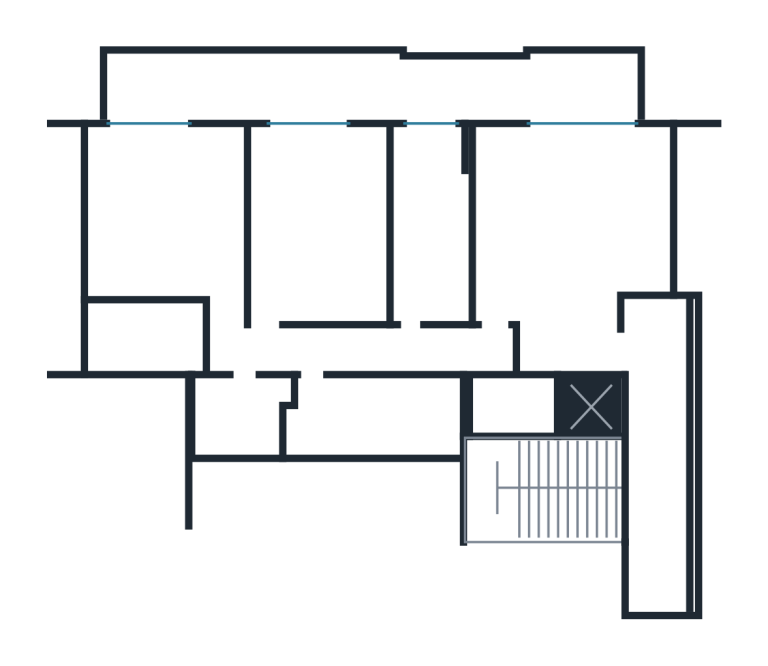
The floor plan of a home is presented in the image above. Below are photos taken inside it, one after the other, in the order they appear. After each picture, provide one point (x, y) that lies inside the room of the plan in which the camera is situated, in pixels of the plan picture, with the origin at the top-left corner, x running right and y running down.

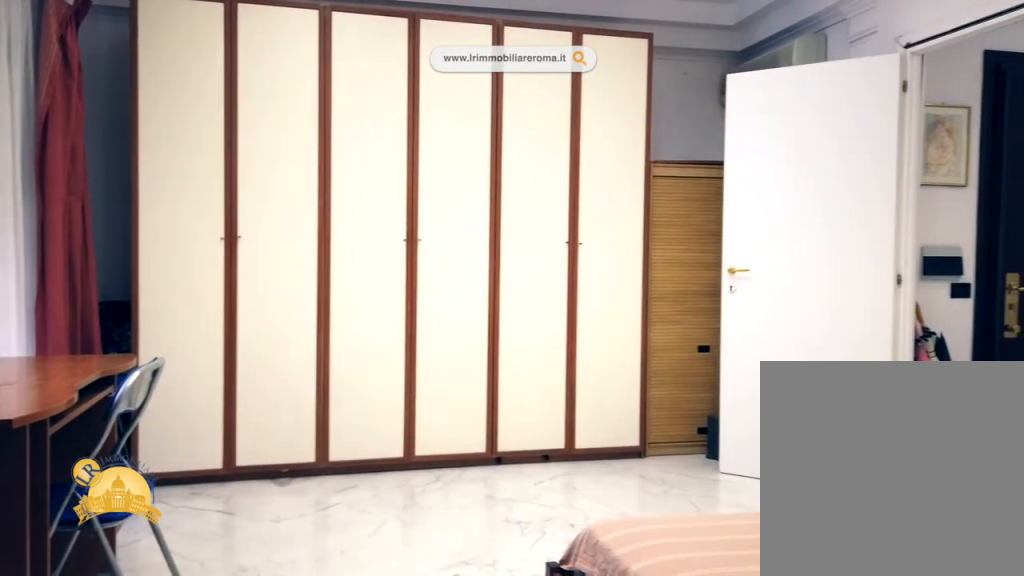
(572, 230)
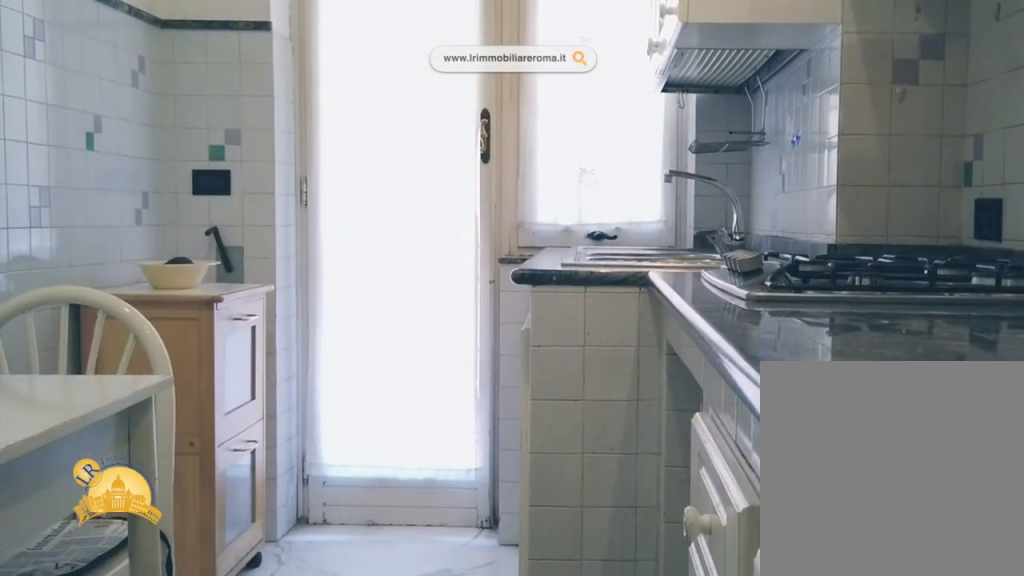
(431, 230)
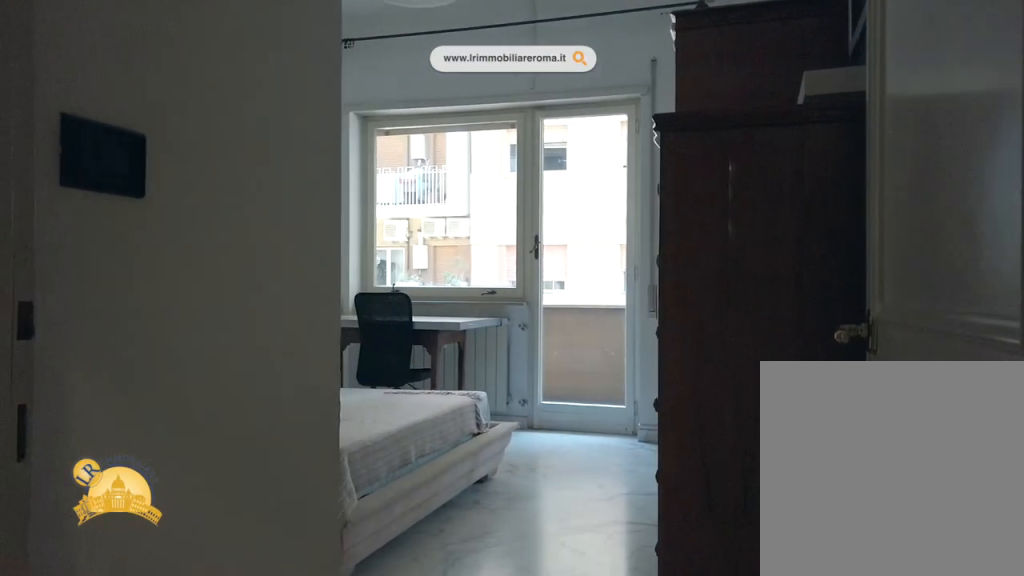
(165, 224)
